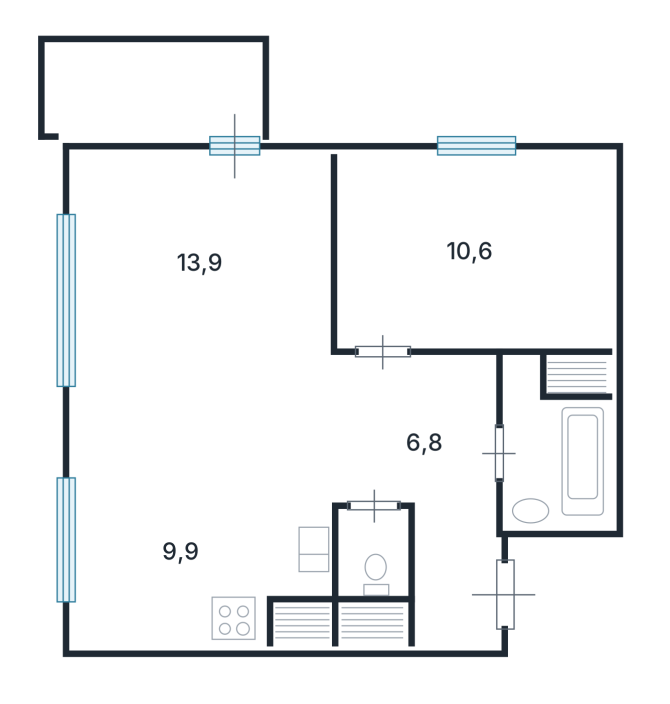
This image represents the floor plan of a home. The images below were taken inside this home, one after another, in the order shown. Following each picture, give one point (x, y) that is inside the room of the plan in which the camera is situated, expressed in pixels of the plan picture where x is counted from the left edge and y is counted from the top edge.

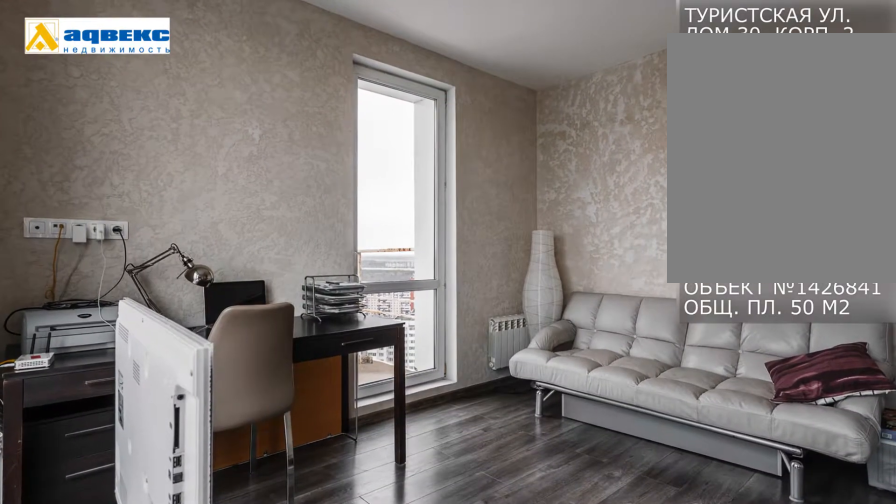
(208, 271)
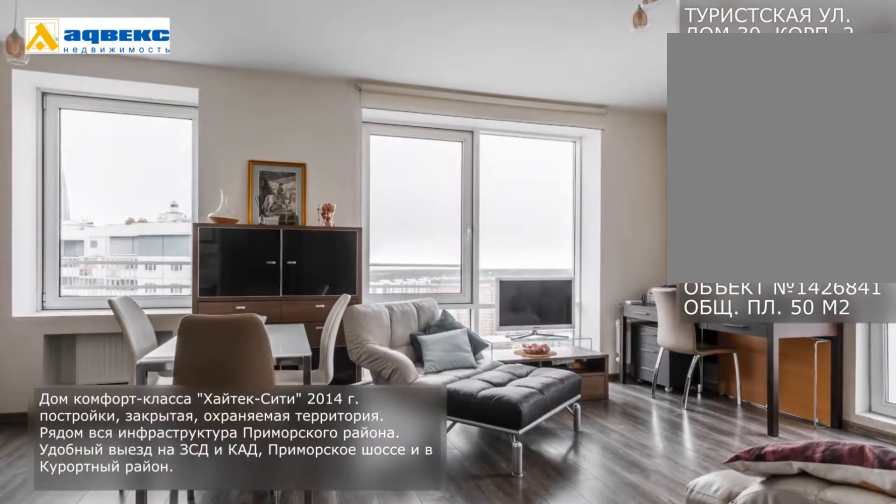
(208, 271)
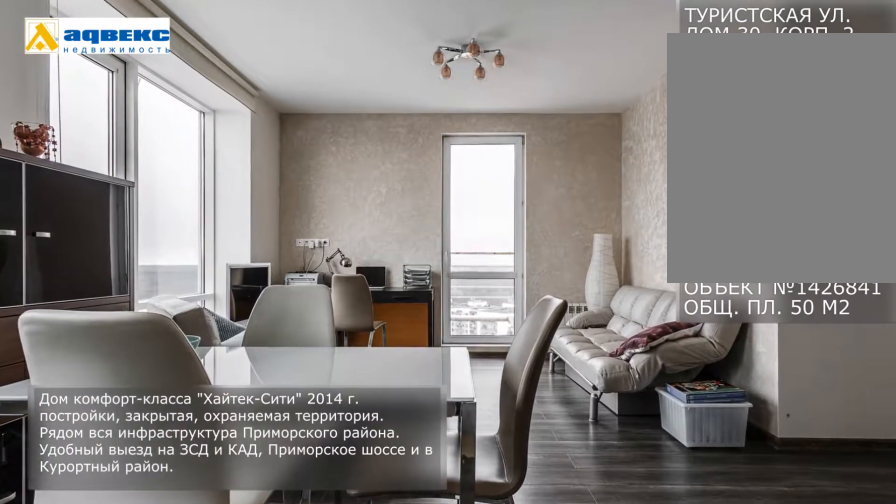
(208, 271)
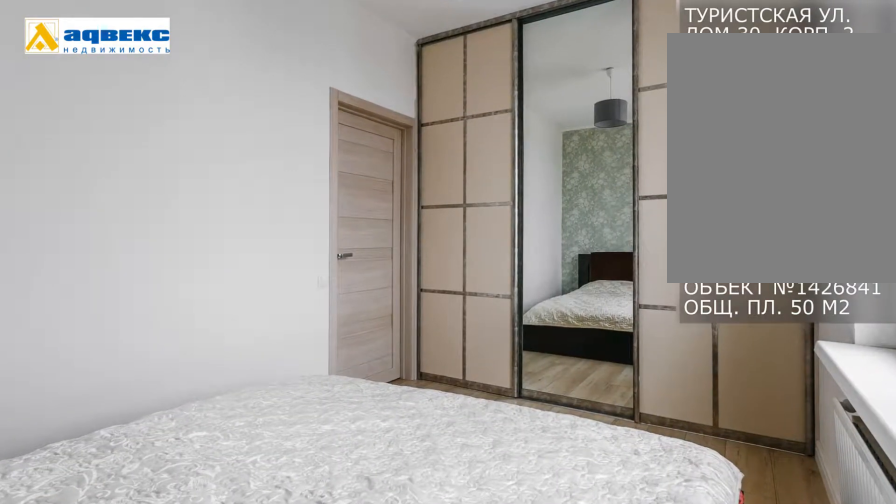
(476, 250)
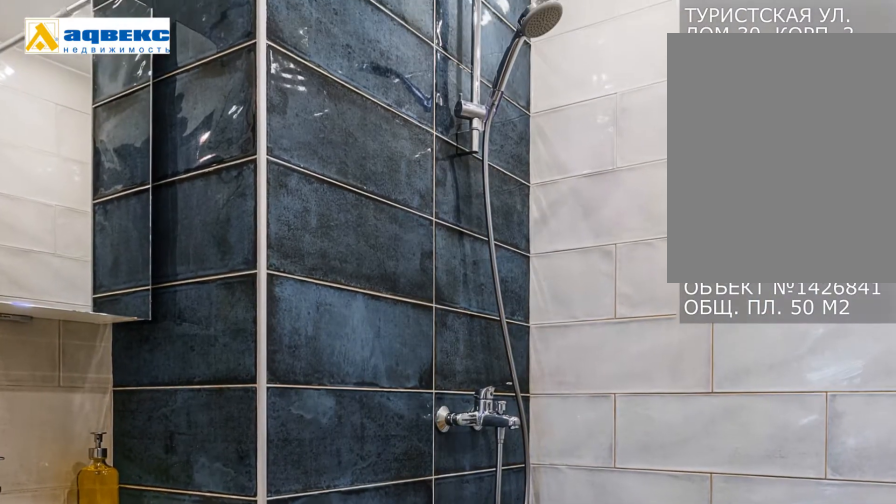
(562, 442)
